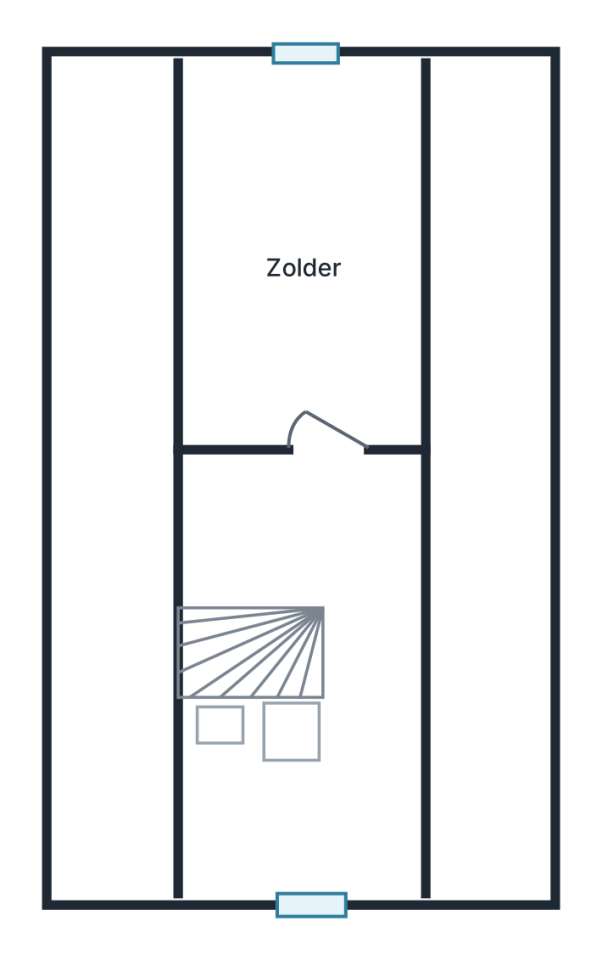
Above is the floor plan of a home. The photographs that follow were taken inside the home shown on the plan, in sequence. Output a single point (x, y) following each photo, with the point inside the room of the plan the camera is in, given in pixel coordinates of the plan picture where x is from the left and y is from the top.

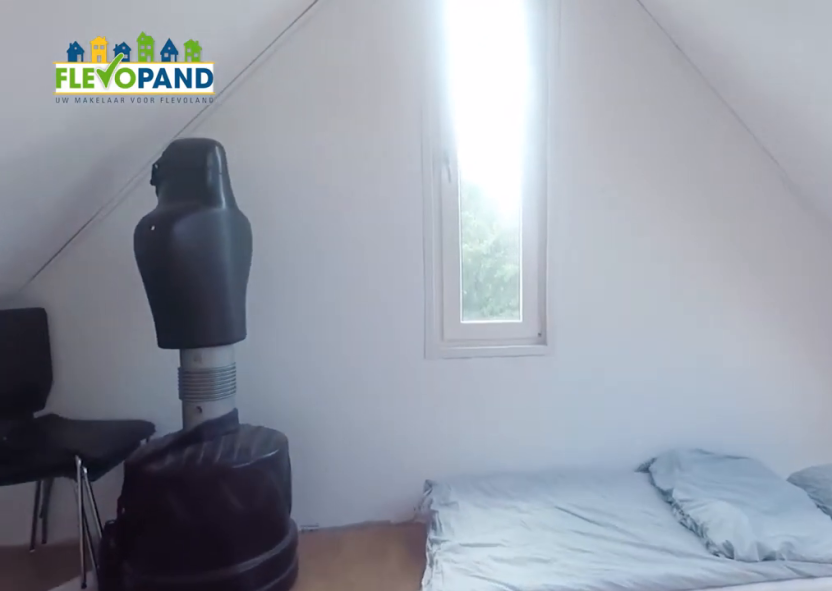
(303, 257)
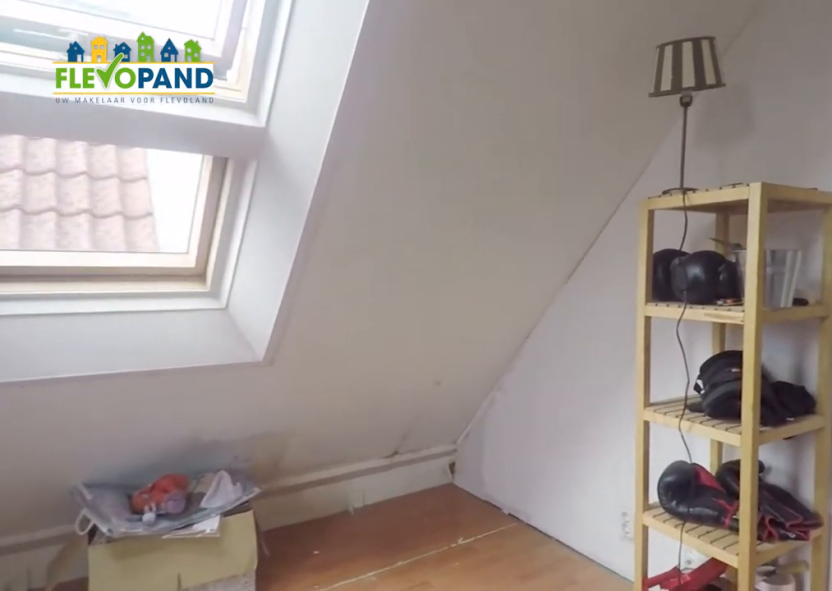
(303, 257)
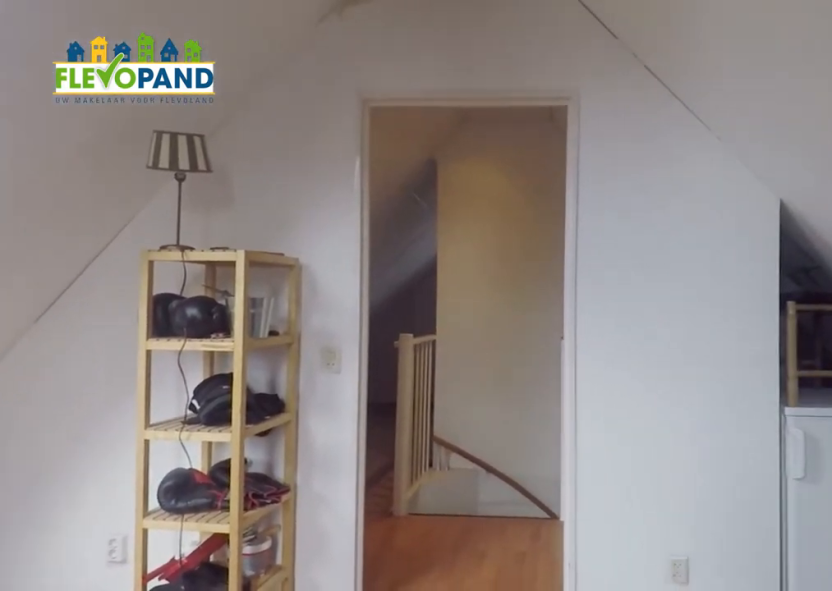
(303, 257)
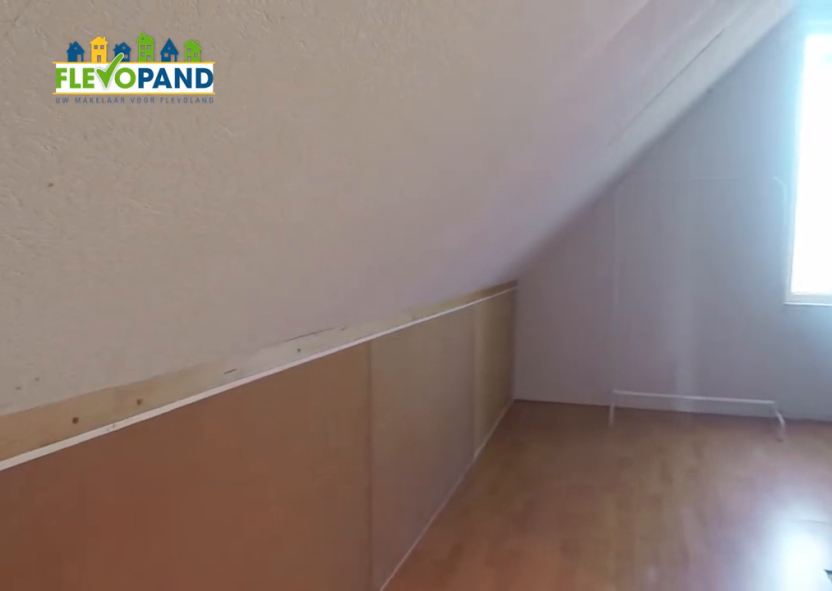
(311, 678)
